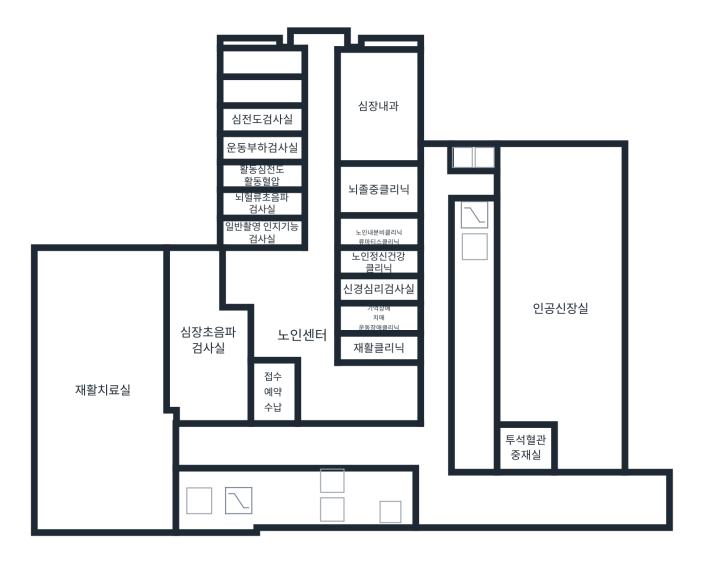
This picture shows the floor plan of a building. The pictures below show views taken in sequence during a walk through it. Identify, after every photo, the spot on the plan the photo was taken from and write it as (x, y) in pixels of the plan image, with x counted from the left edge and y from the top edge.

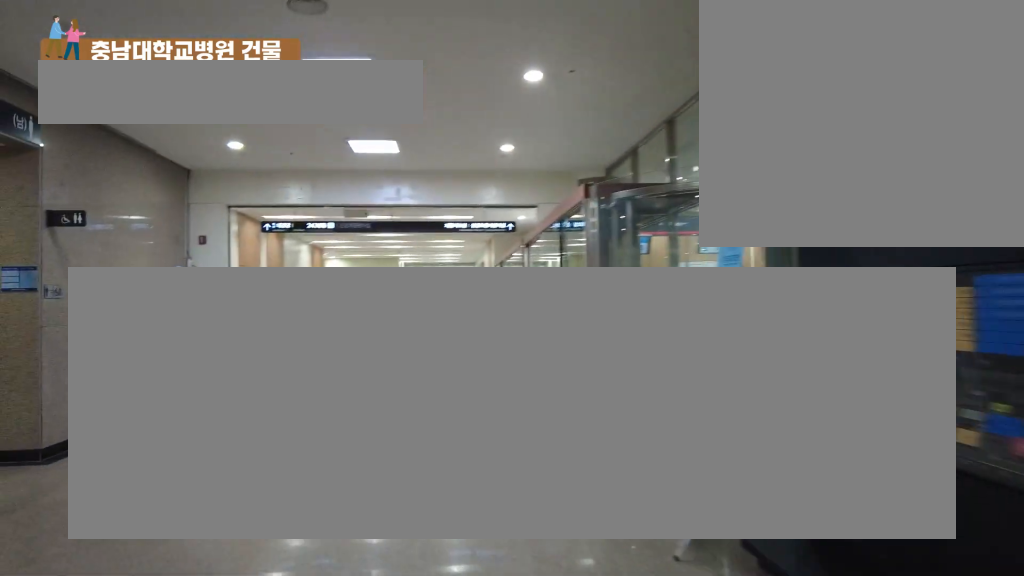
(345, 474)
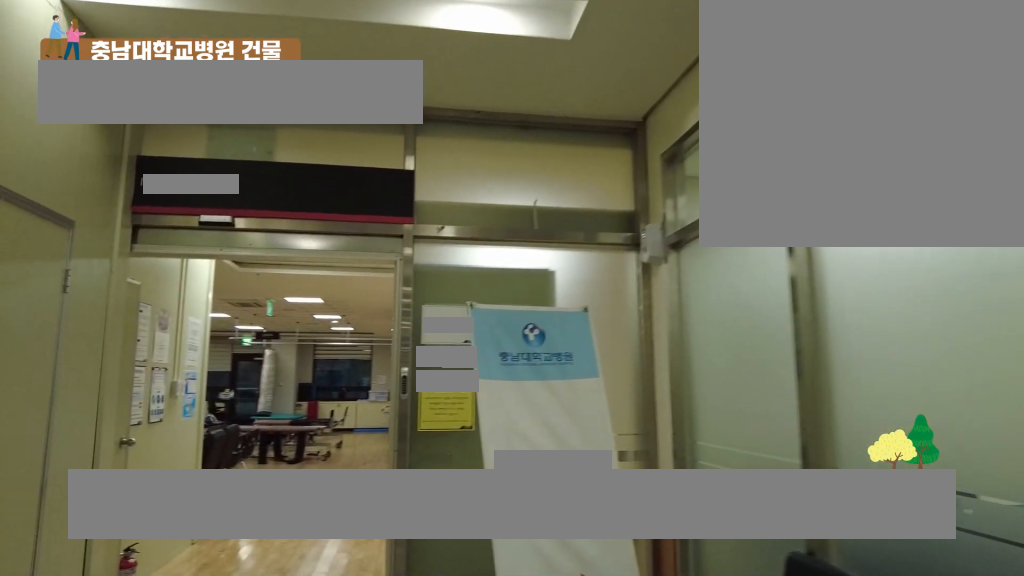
(254, 470)
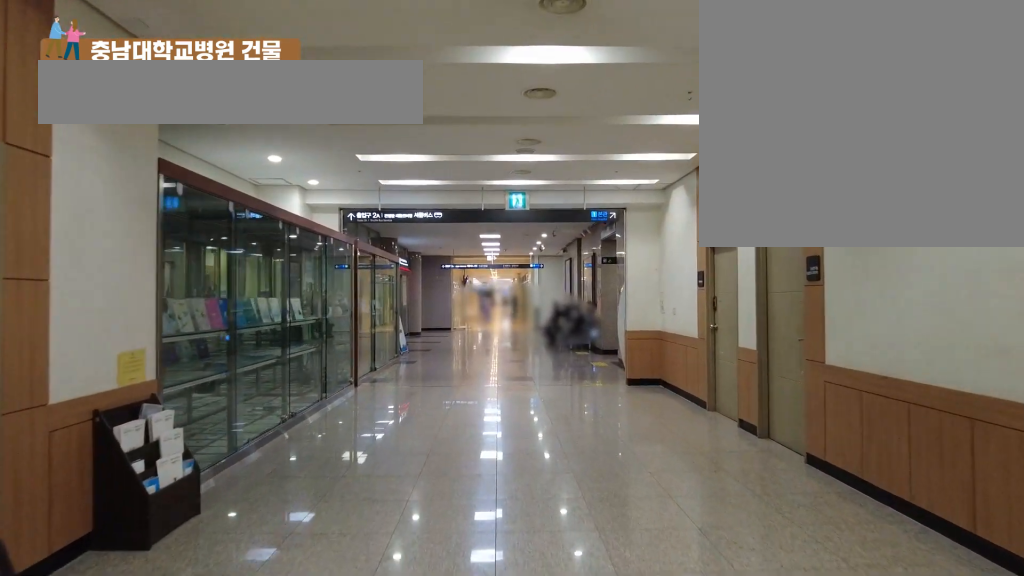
(215, 450)
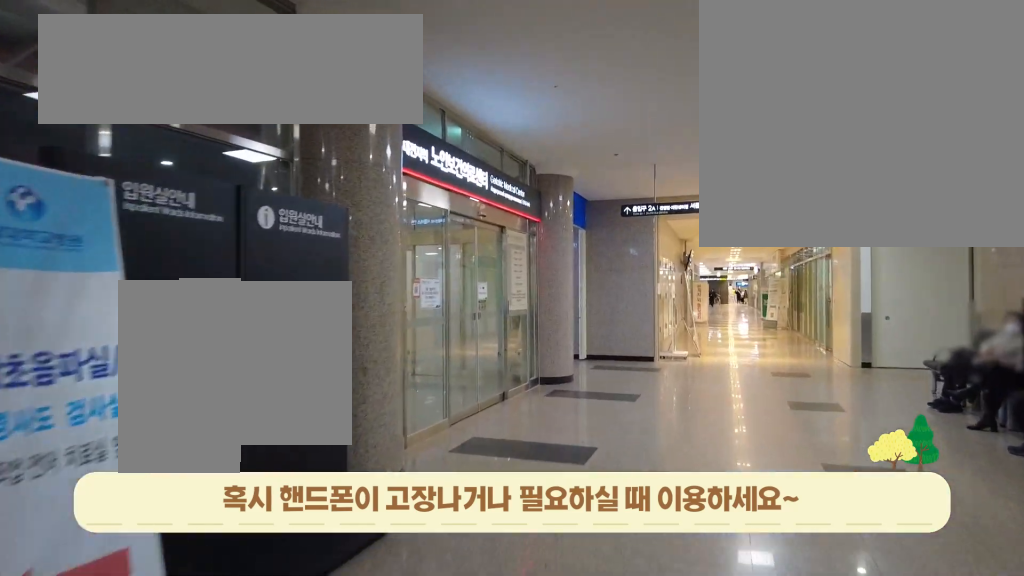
(288, 450)
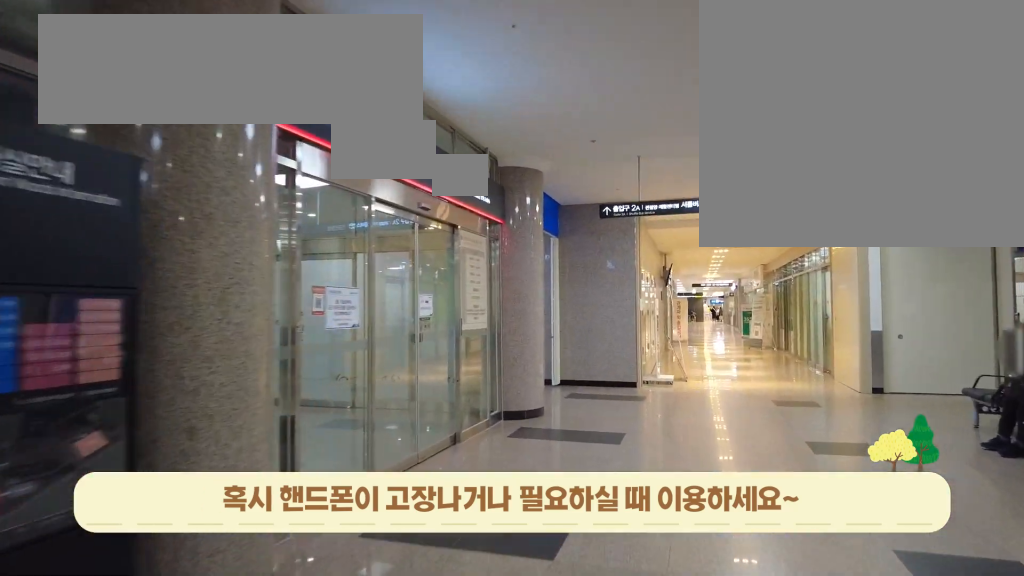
(292, 450)
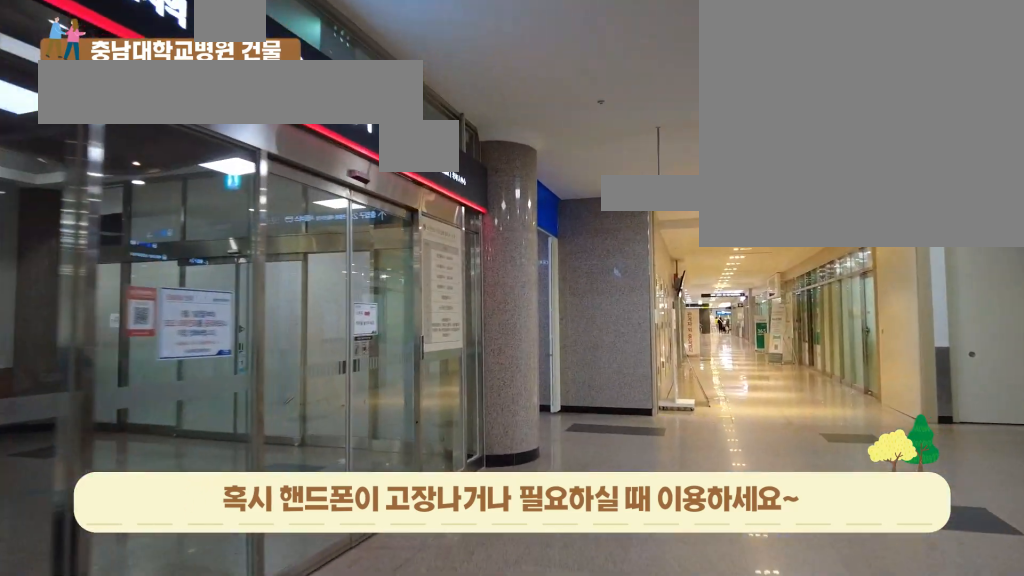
(297, 450)
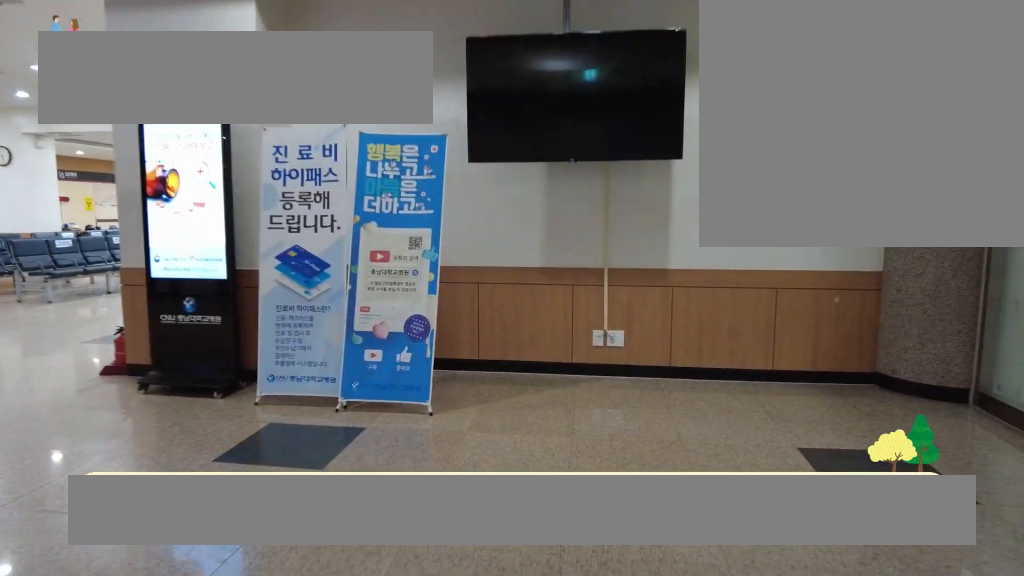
(326, 450)
